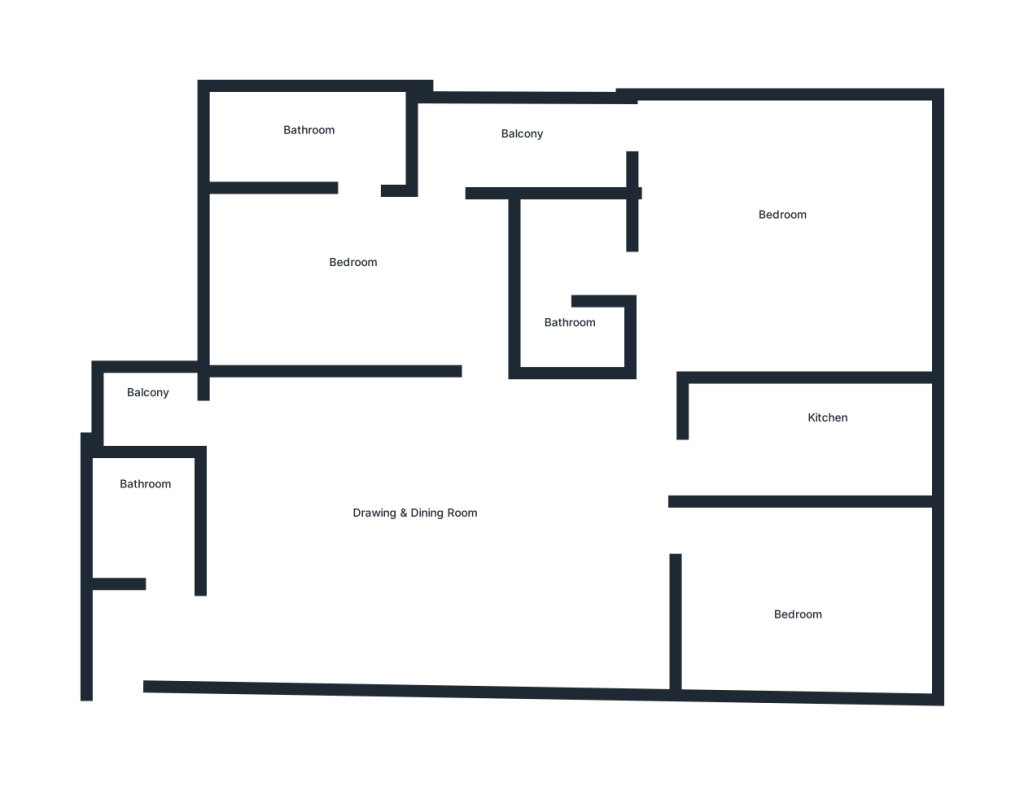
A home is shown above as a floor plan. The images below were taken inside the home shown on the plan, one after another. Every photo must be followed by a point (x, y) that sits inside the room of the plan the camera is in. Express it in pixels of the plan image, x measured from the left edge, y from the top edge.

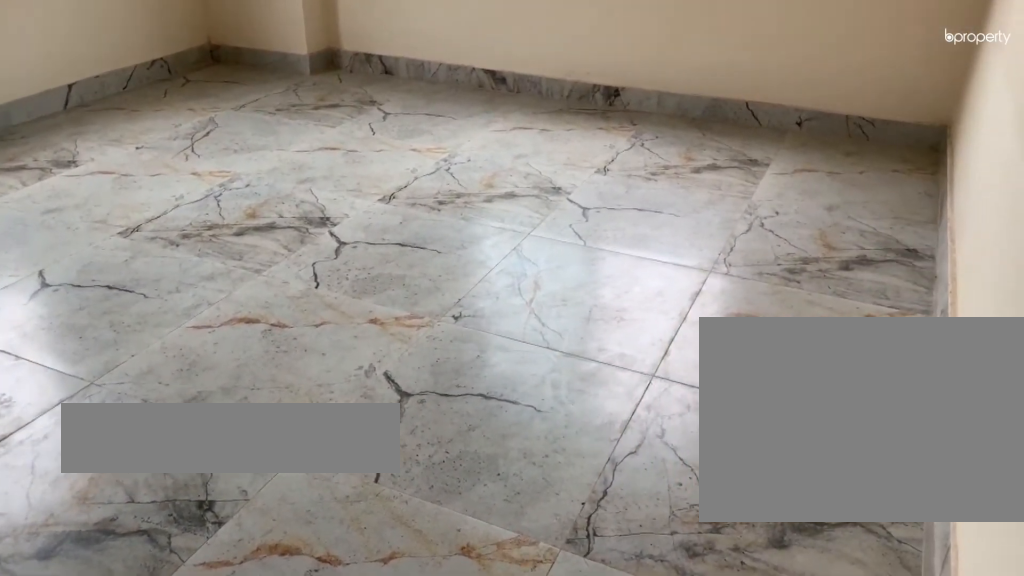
(750, 249)
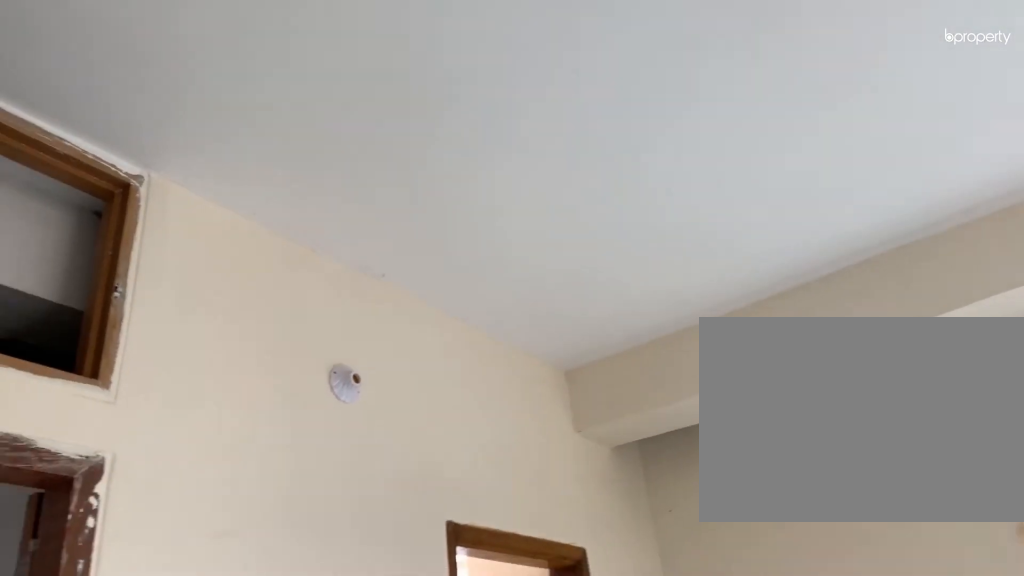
(750, 249)
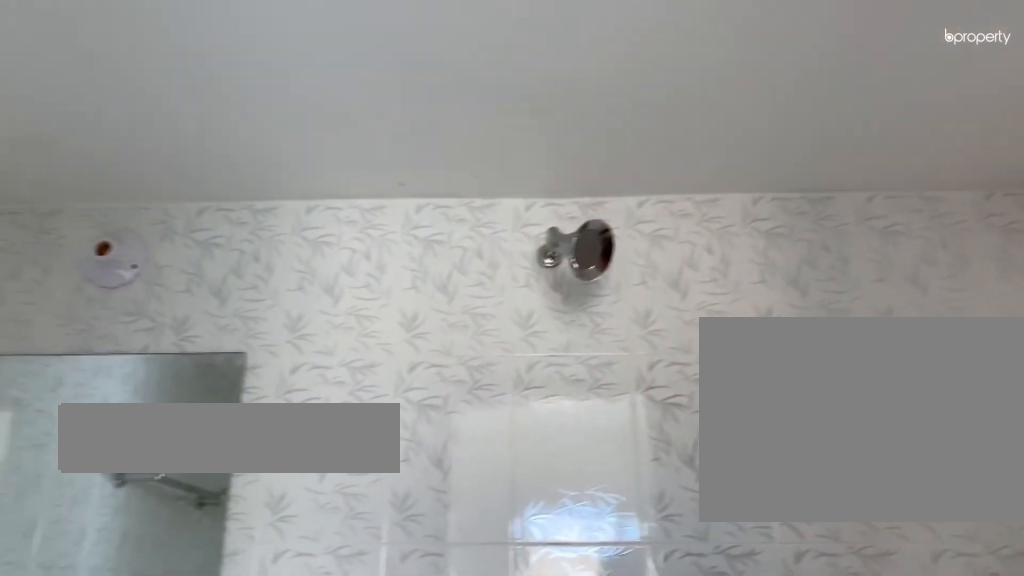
(570, 281)
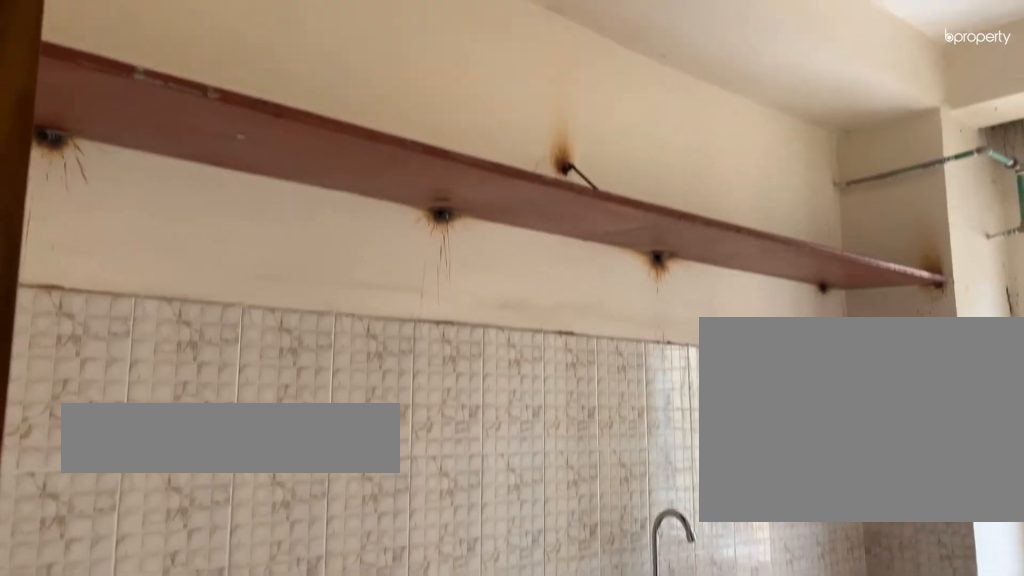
(784, 454)
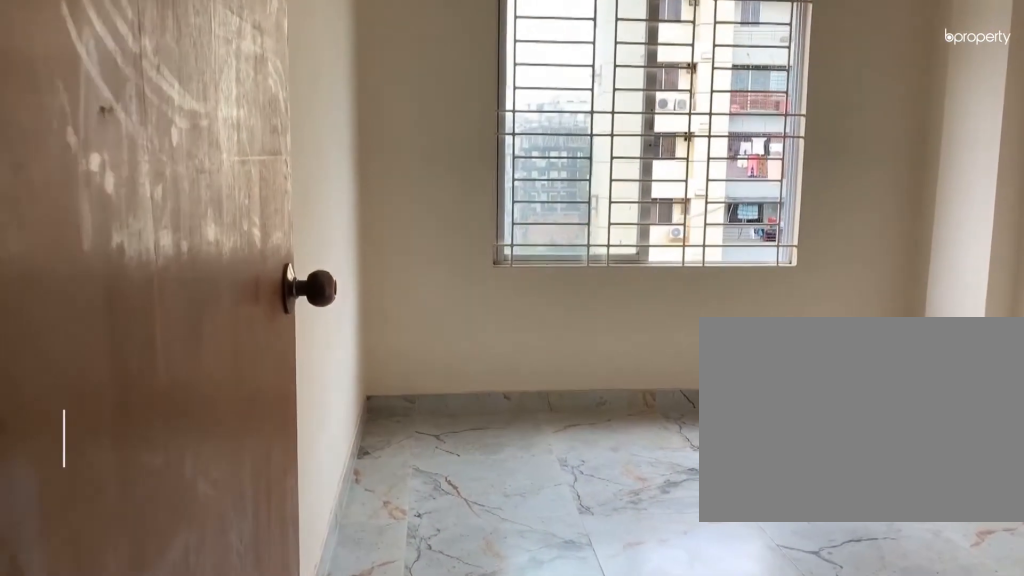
(802, 603)
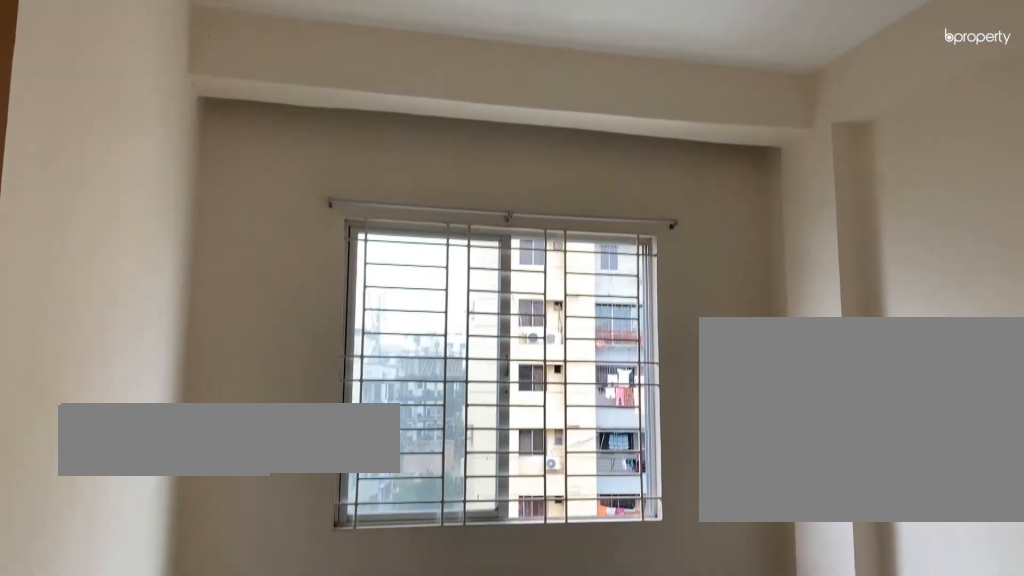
(802, 603)
